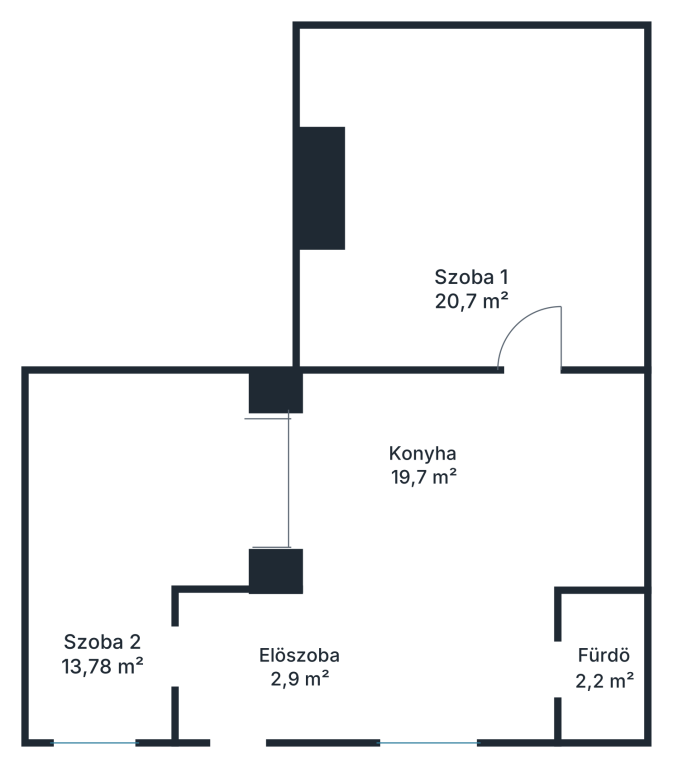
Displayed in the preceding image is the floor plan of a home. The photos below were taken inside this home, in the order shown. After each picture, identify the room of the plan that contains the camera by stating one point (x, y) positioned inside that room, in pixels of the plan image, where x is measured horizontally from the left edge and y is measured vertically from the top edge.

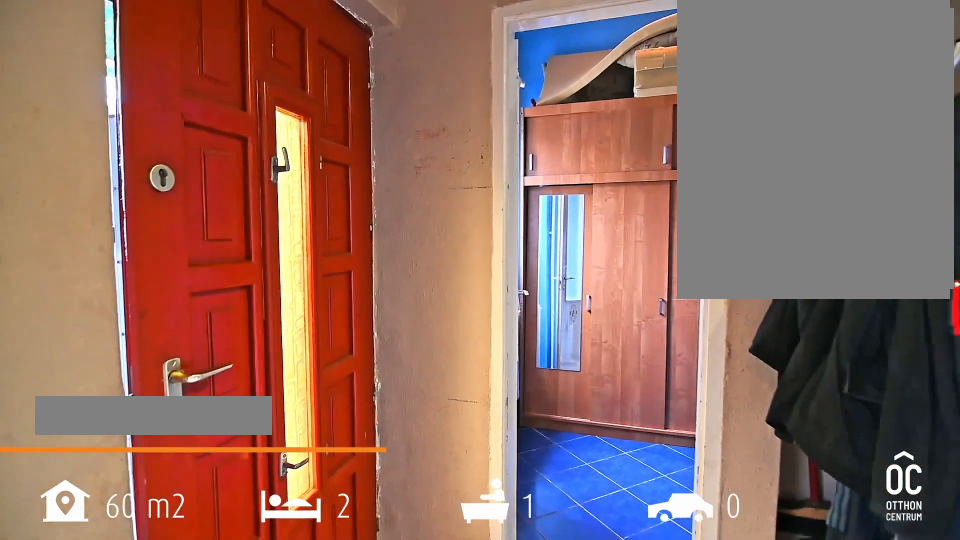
(360, 664)
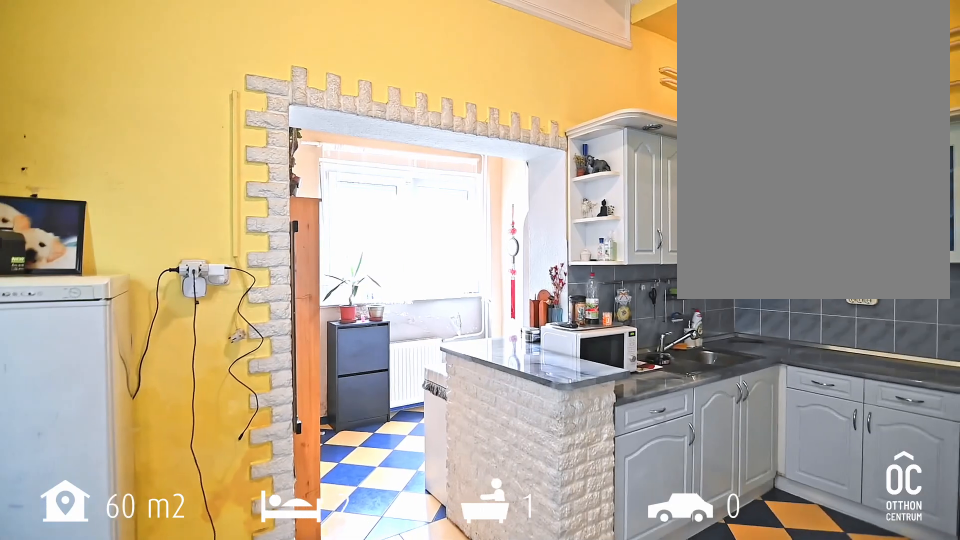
(457, 478)
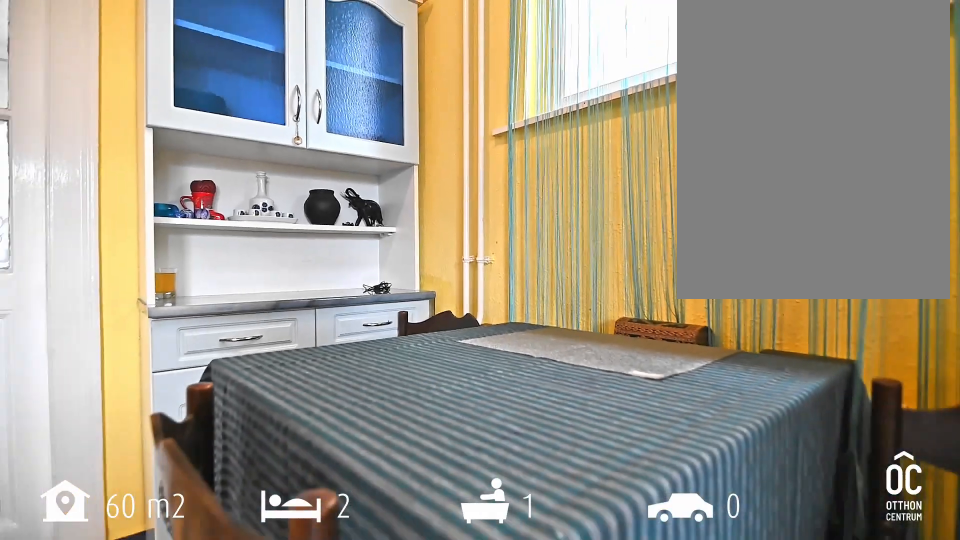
(457, 478)
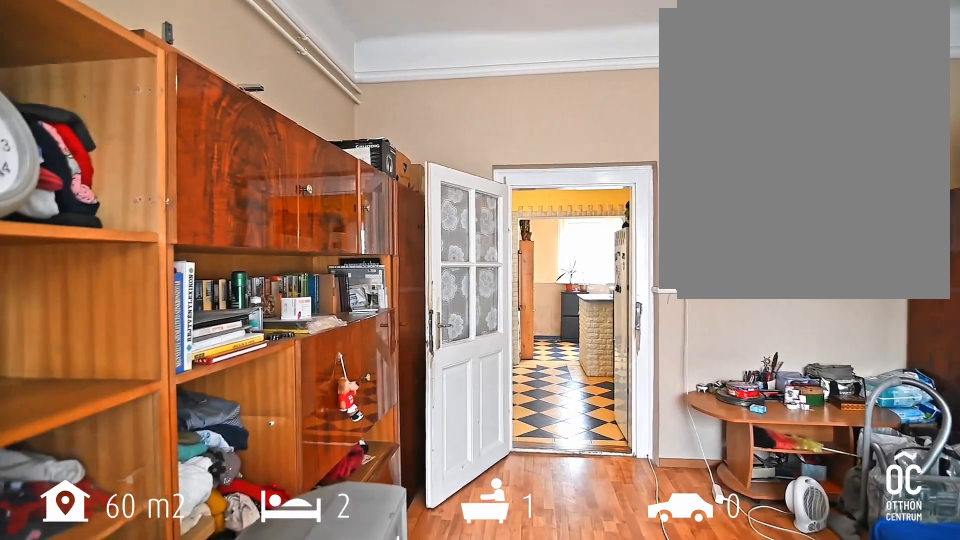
(480, 204)
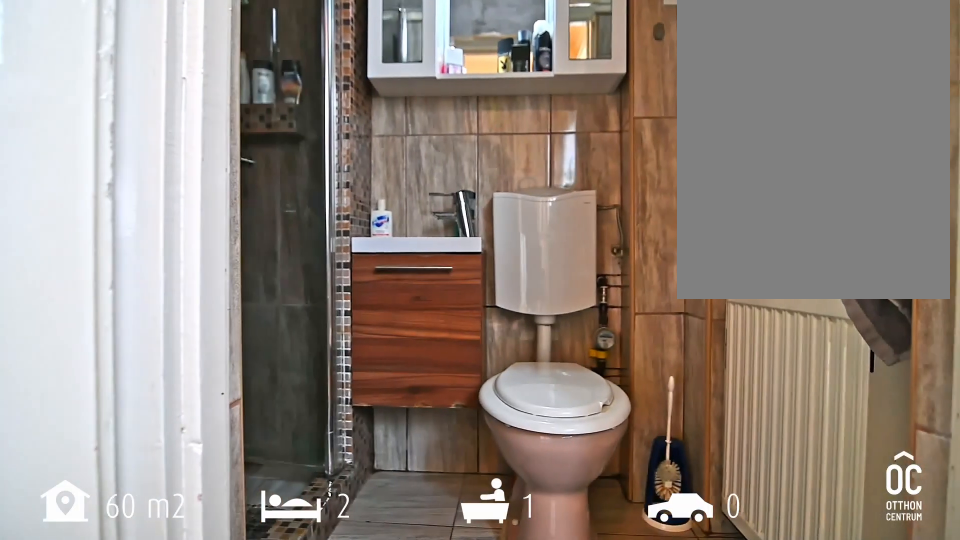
(602, 666)
